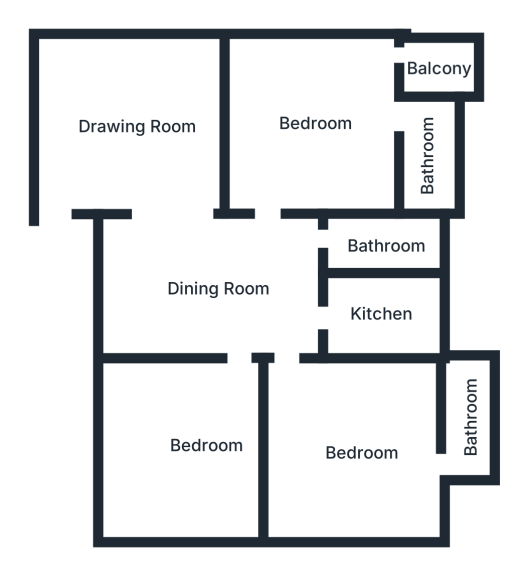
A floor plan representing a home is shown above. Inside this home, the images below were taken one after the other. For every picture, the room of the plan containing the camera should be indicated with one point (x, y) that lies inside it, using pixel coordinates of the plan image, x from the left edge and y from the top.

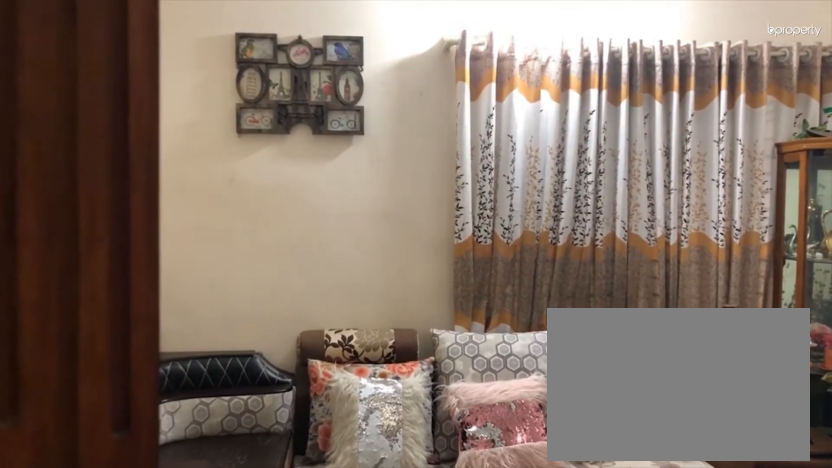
(131, 137)
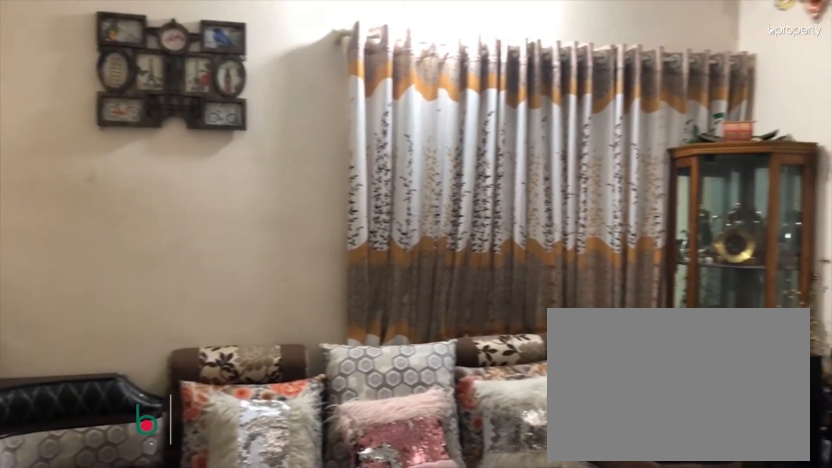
(131, 137)
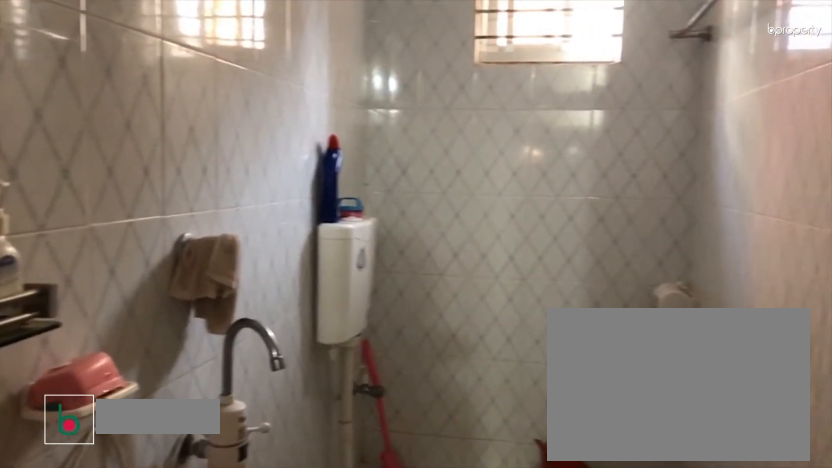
(379, 242)
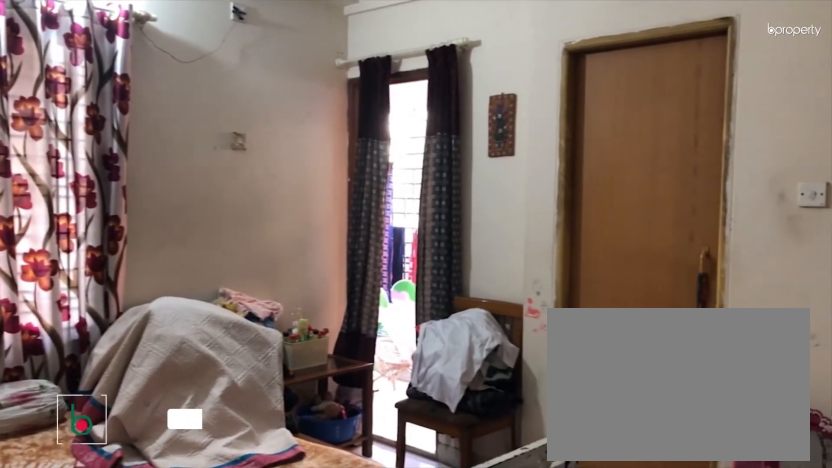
(315, 121)
